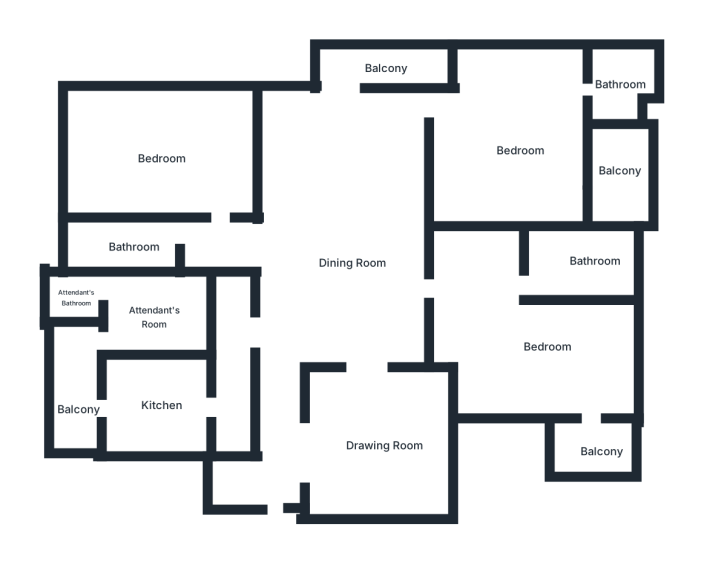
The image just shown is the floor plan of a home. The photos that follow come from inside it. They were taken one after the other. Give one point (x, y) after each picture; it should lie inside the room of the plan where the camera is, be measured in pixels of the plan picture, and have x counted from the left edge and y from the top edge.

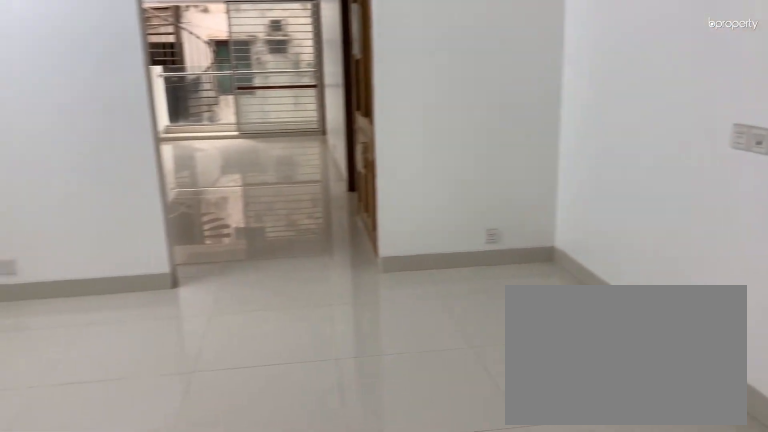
(385, 442)
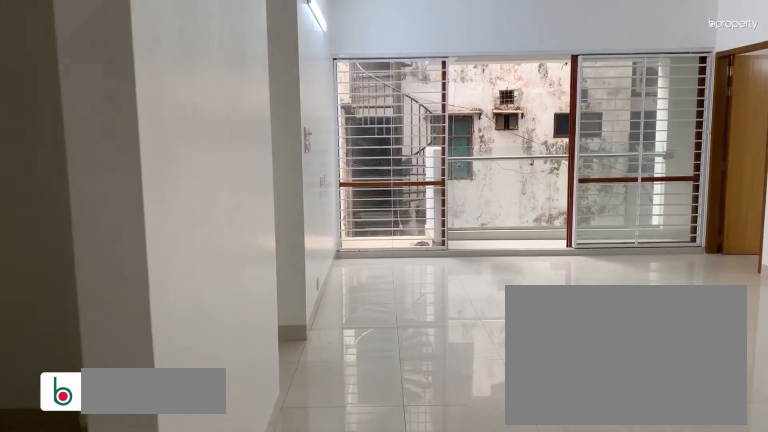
(356, 264)
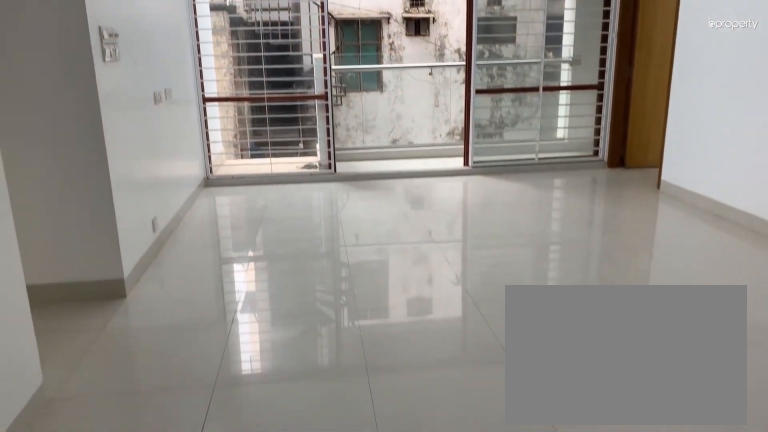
(356, 264)
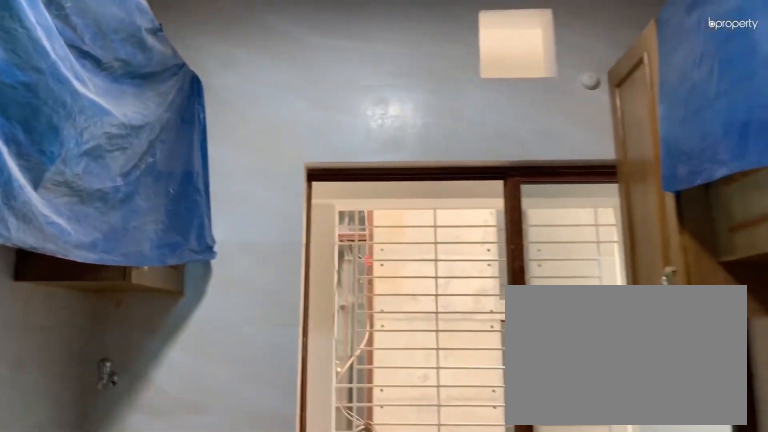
(162, 402)
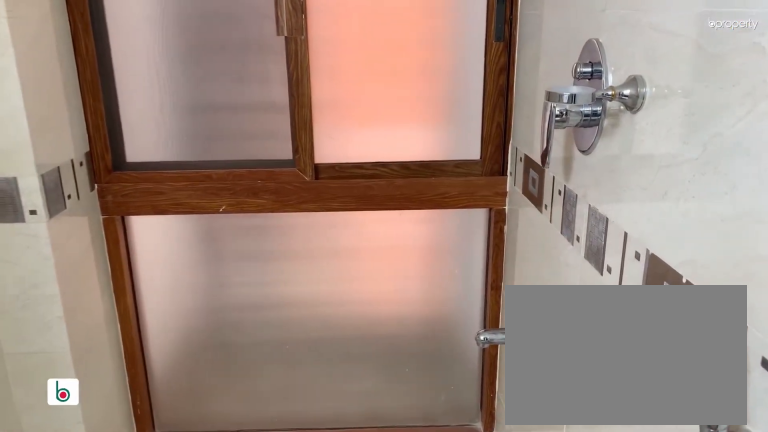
(130, 241)
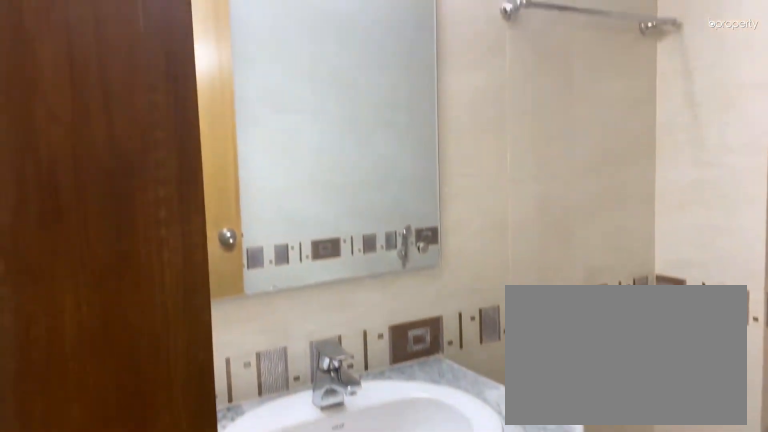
(130, 241)
